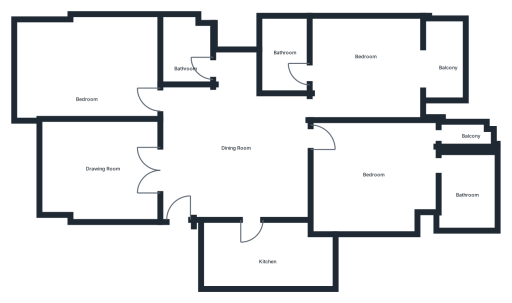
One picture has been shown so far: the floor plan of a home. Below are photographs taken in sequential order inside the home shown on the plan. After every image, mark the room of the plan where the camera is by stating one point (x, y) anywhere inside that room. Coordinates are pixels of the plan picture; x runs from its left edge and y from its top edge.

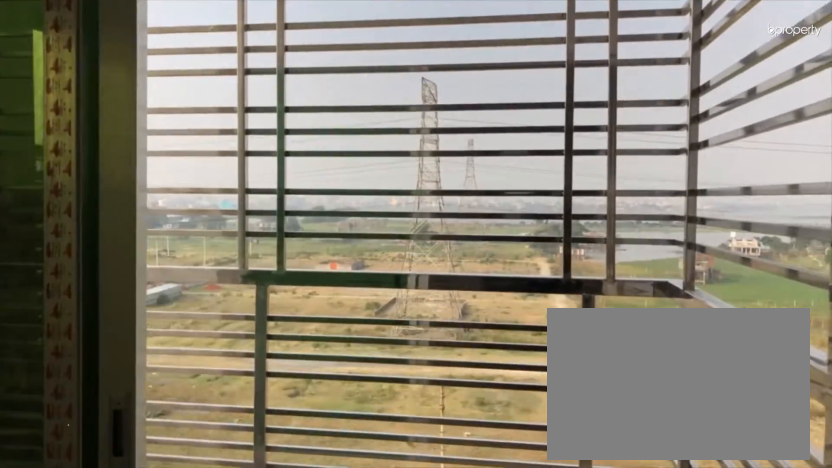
(451, 66)
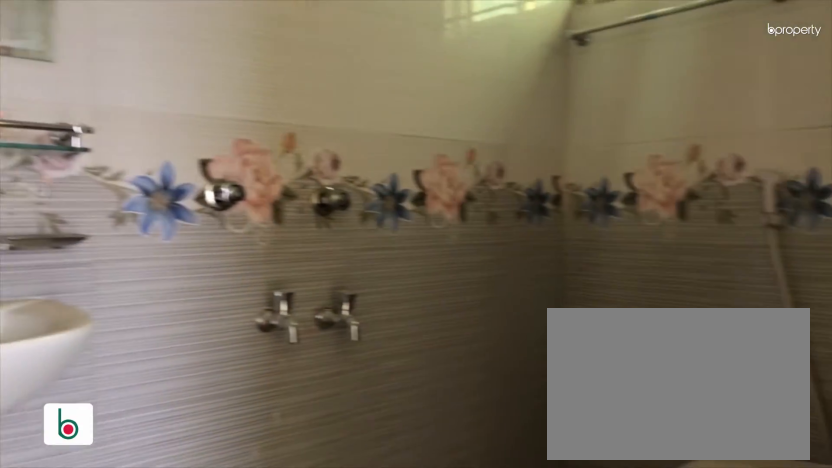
(287, 57)
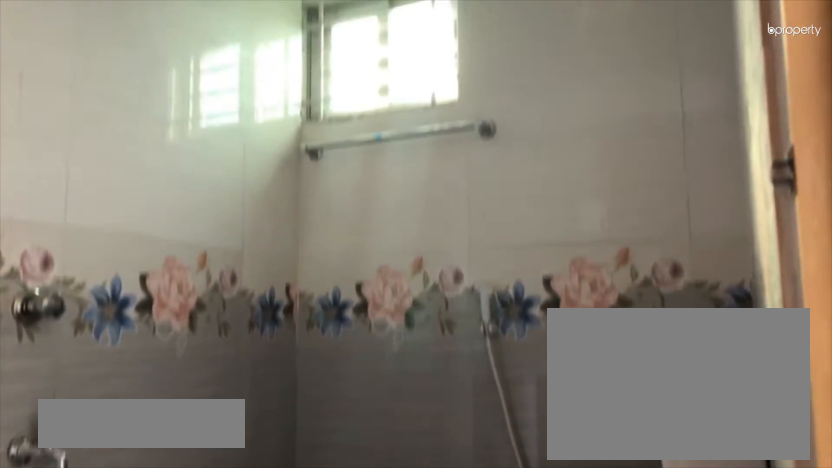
(287, 57)
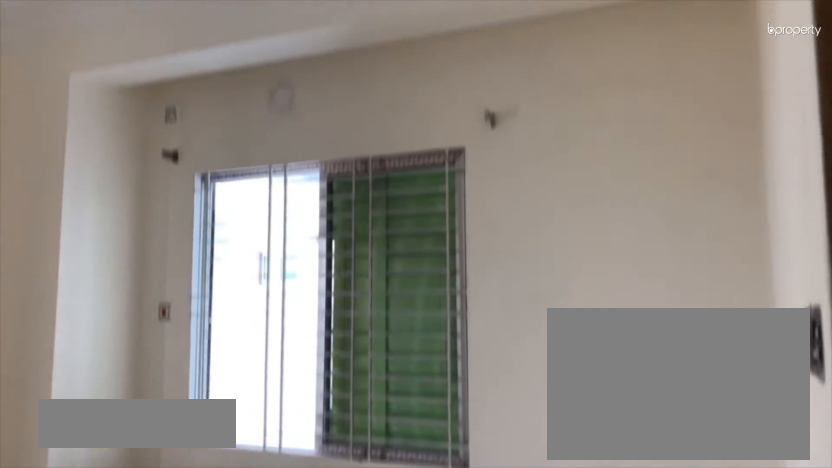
(382, 179)
